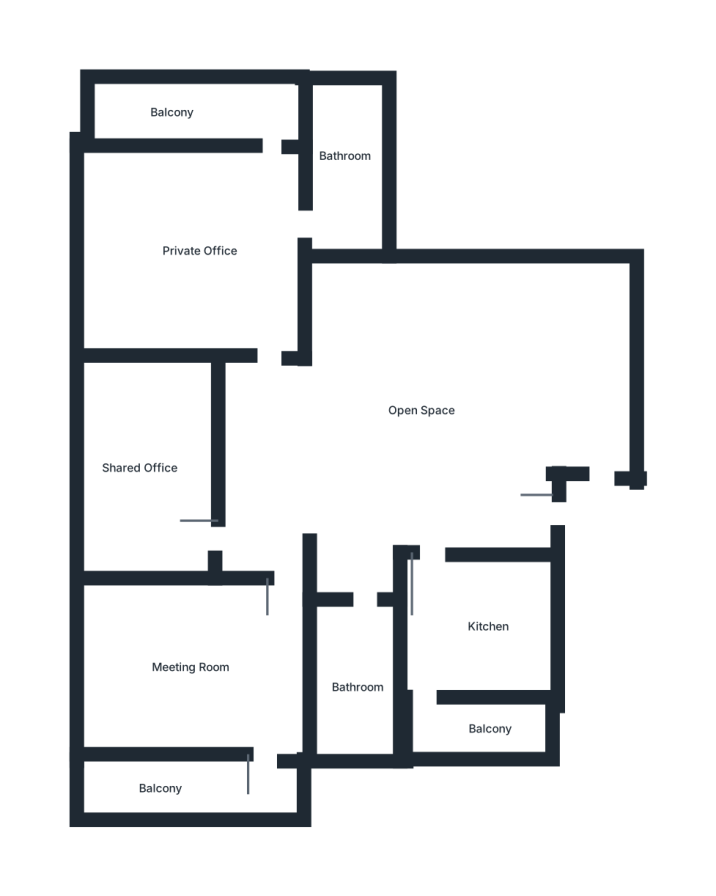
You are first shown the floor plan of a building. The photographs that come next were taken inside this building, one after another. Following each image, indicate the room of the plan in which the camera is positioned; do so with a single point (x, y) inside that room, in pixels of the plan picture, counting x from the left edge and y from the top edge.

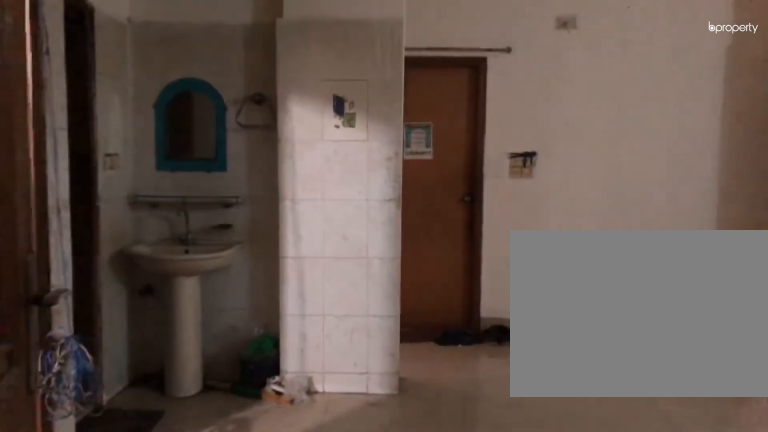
(597, 449)
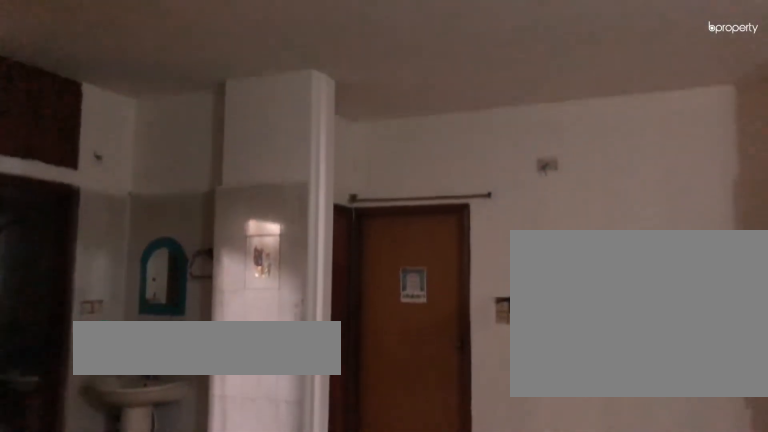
(445, 371)
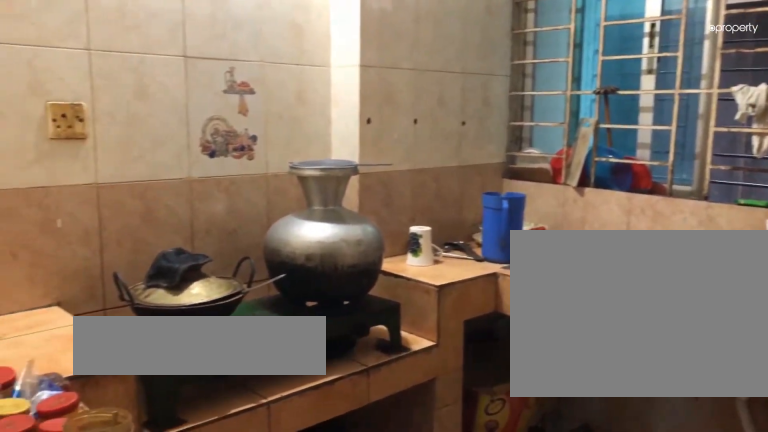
(508, 605)
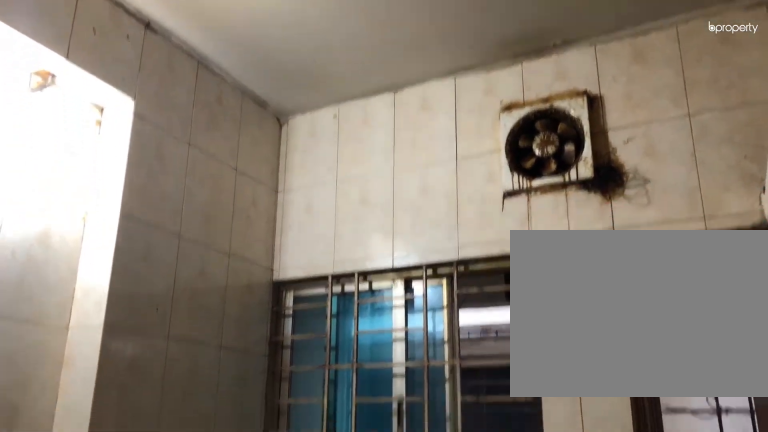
(508, 606)
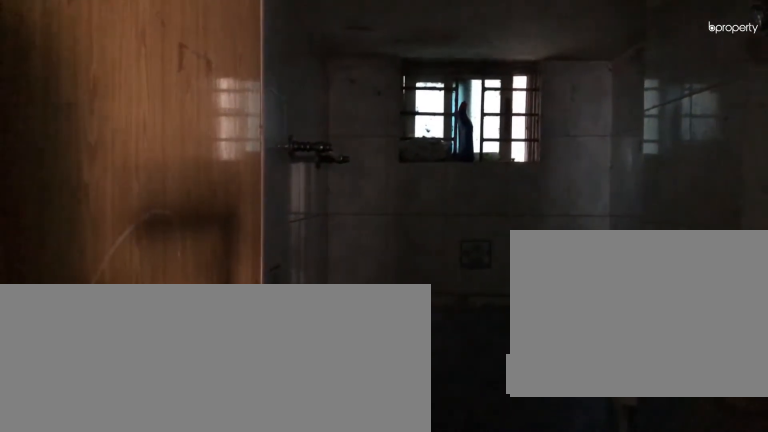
(348, 663)
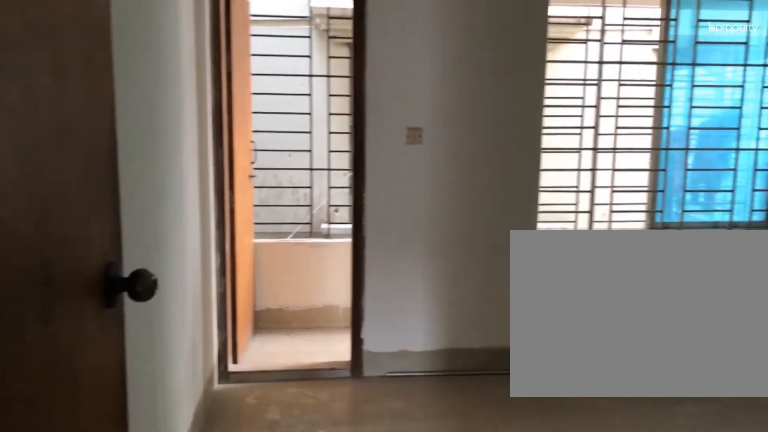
(194, 641)
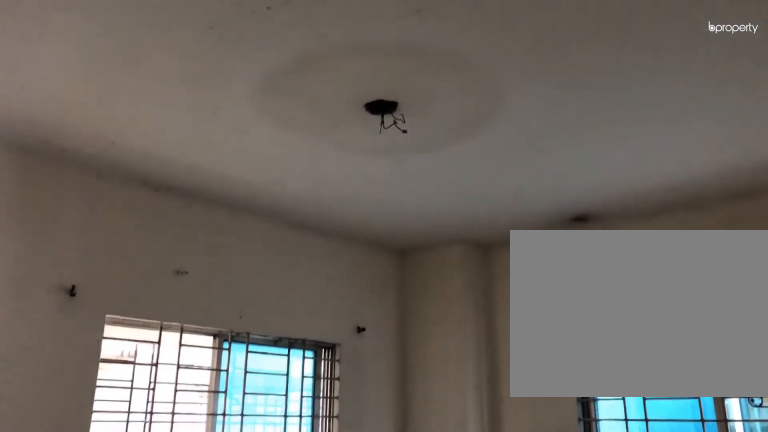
(194, 641)
